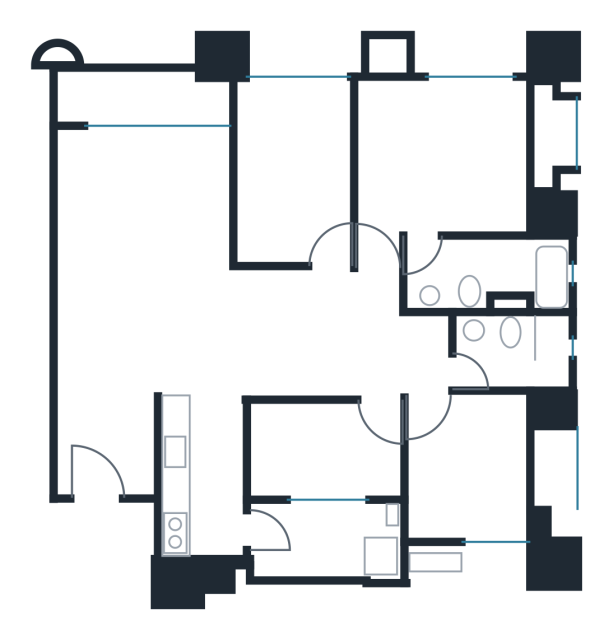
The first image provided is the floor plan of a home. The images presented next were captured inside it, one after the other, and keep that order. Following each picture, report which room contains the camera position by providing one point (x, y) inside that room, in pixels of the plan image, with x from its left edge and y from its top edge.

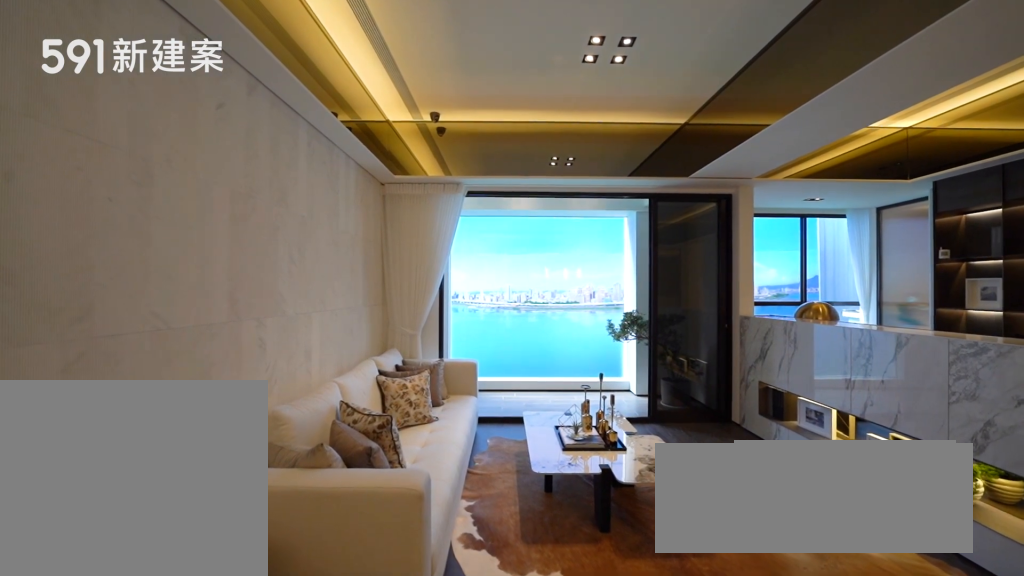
(143, 236)
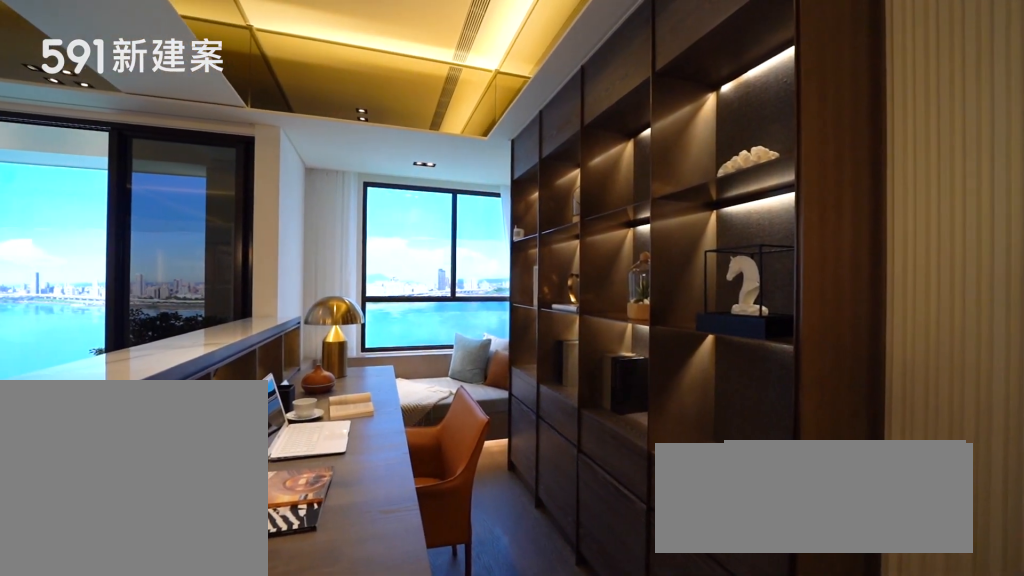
(293, 165)
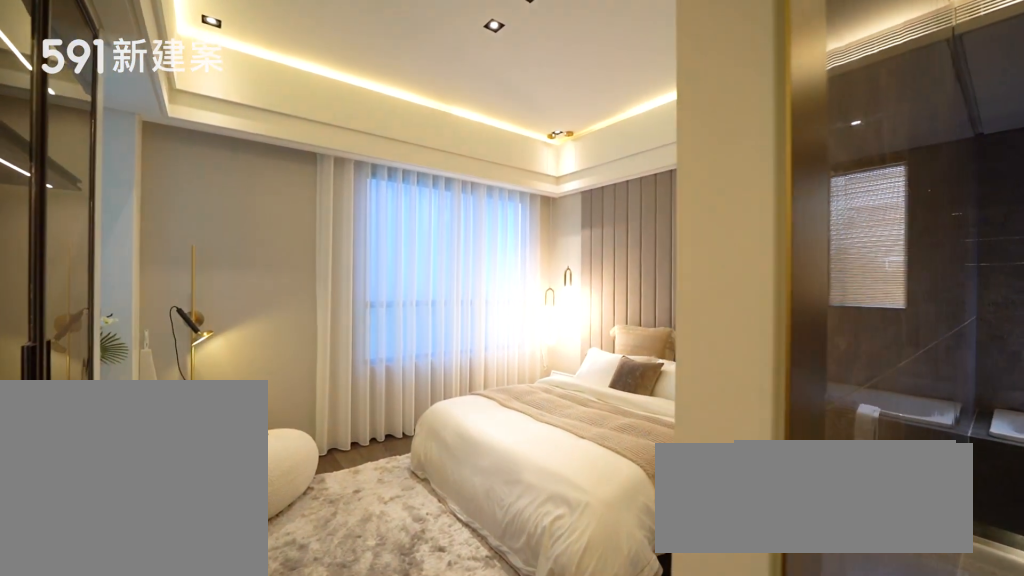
(446, 158)
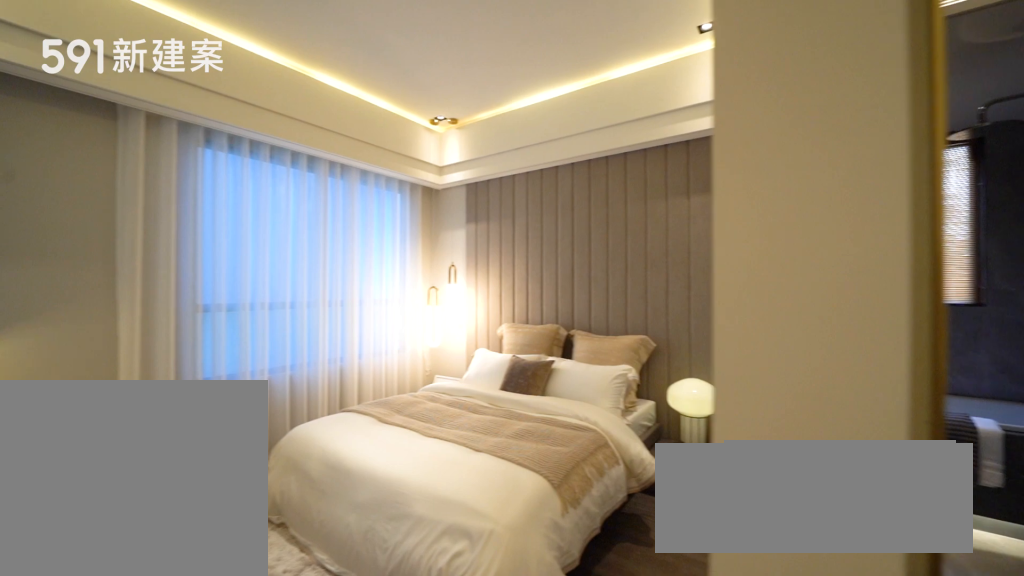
(446, 158)
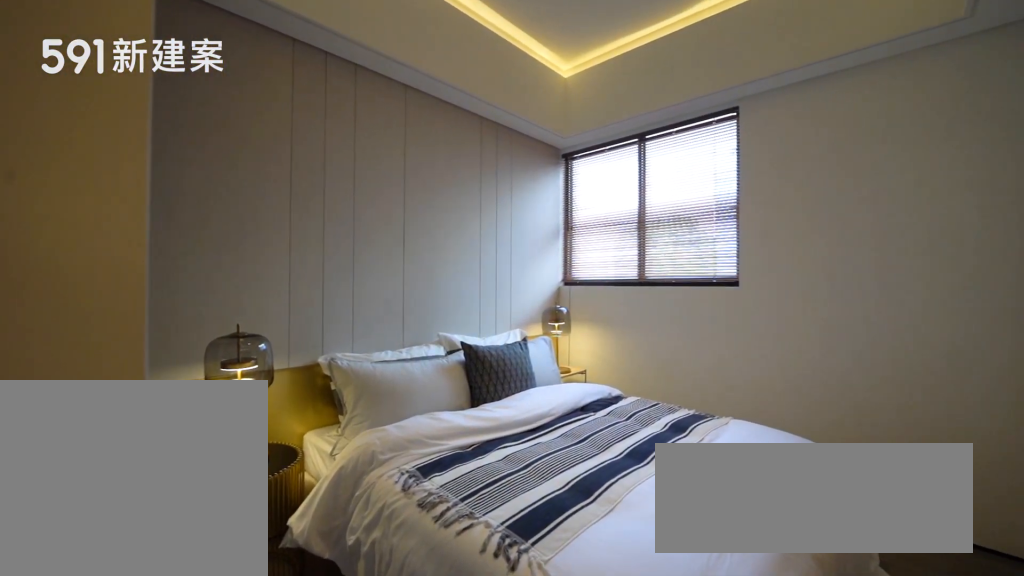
(469, 474)
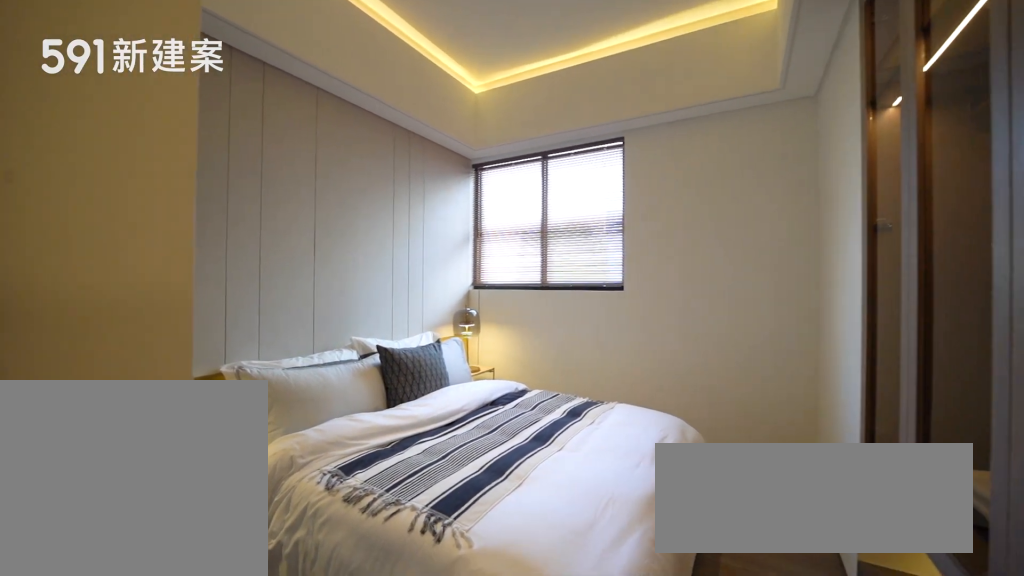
(469, 474)
